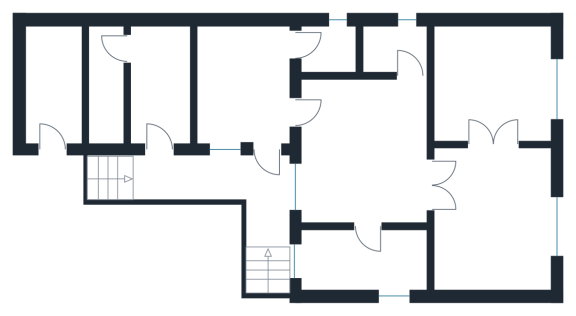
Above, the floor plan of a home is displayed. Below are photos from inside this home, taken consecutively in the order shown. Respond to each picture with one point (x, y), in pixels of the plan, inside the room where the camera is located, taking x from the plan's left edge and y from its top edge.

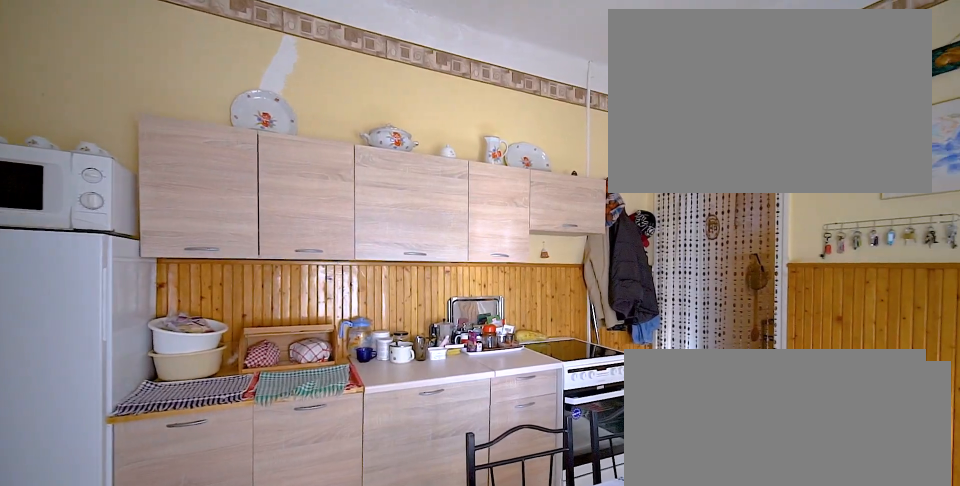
(245, 87)
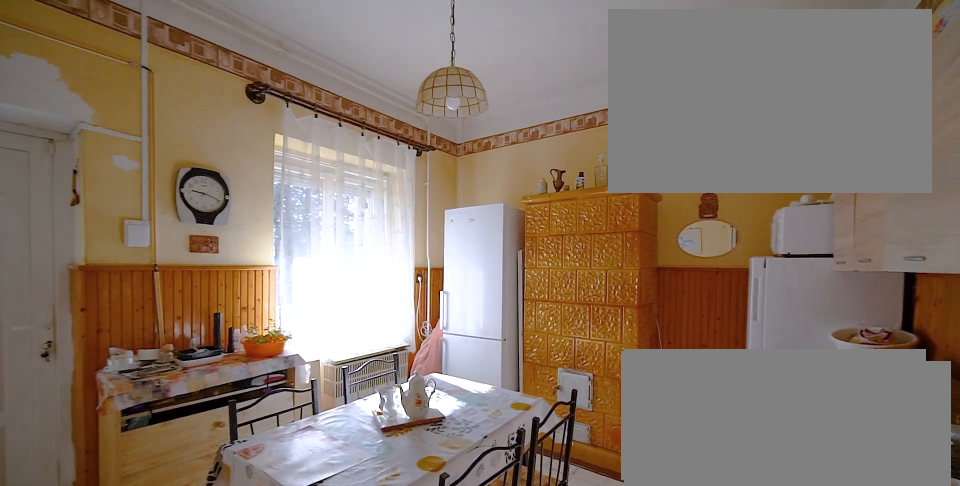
(245, 87)
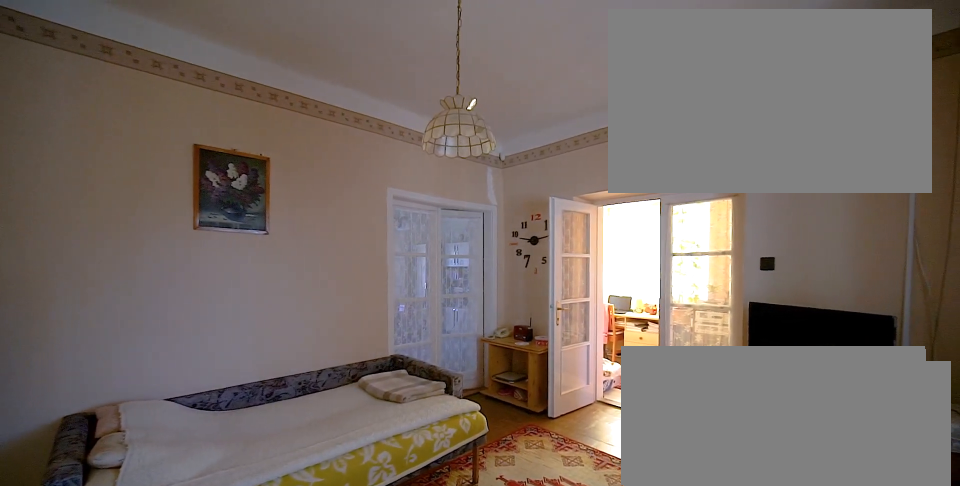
(366, 159)
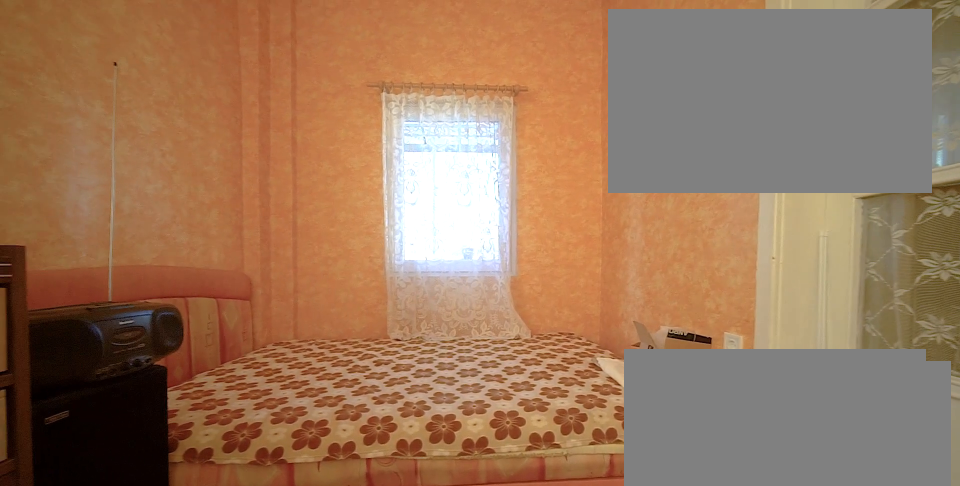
(366, 264)
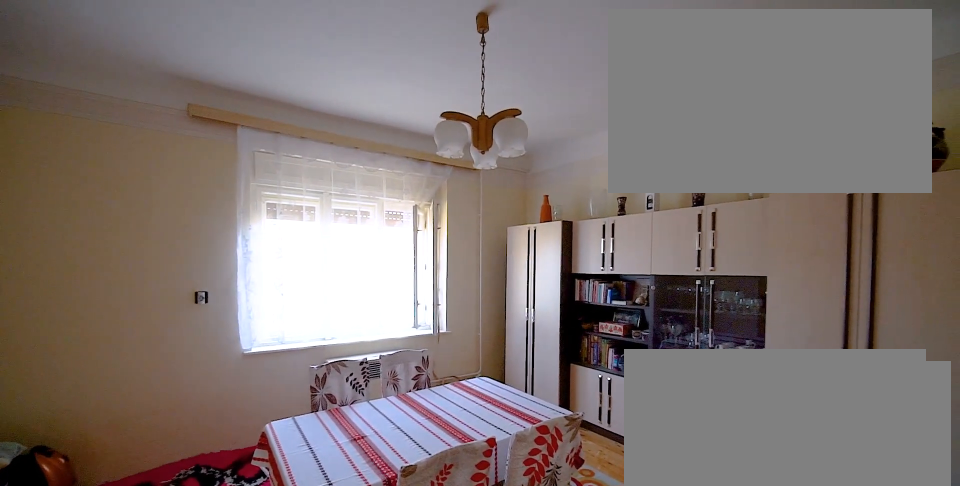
(494, 222)
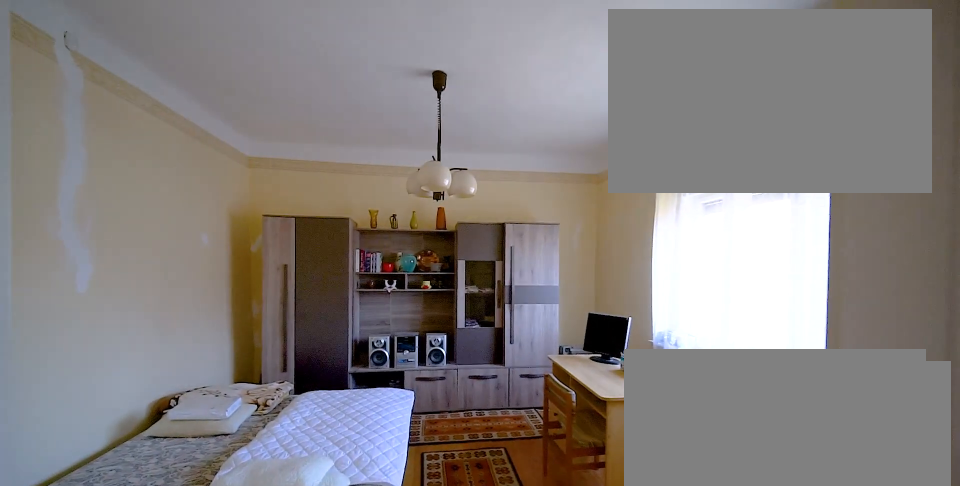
(493, 85)
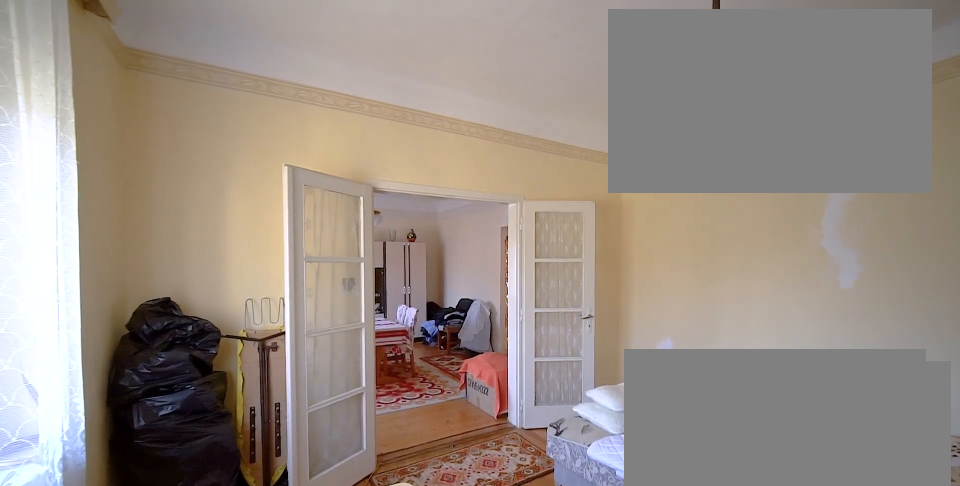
(494, 85)
